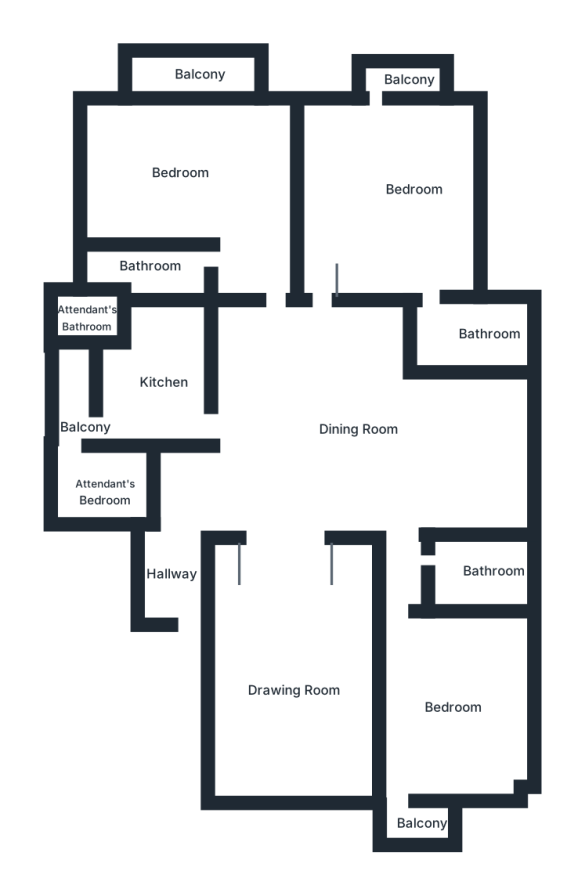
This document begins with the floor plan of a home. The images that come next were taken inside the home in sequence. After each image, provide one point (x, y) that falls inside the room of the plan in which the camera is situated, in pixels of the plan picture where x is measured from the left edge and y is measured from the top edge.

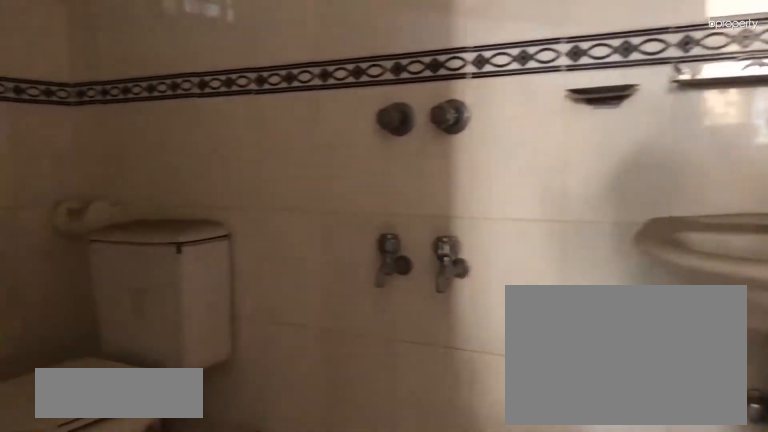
(461, 332)
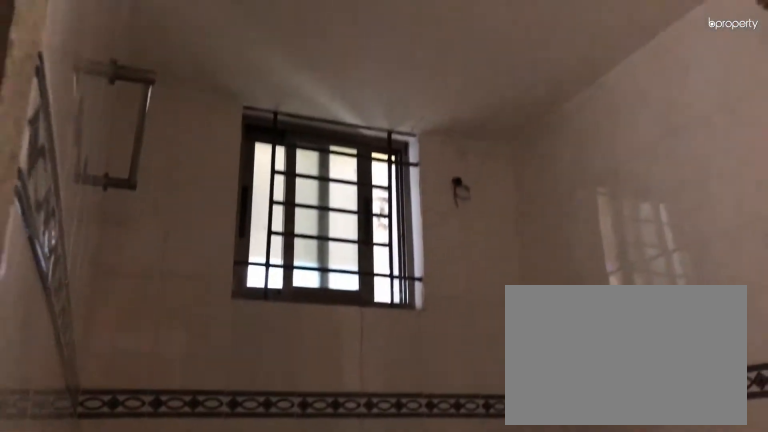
(461, 332)
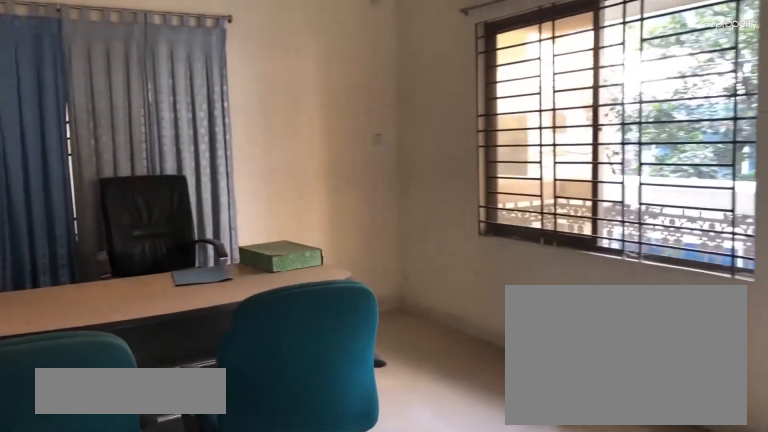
(182, 177)
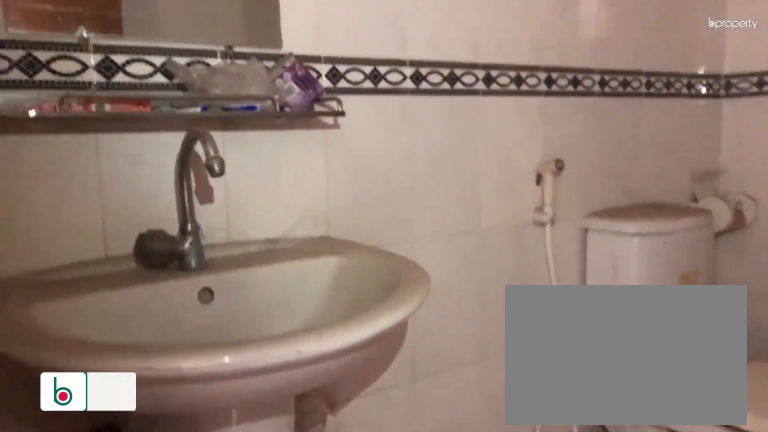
(168, 270)
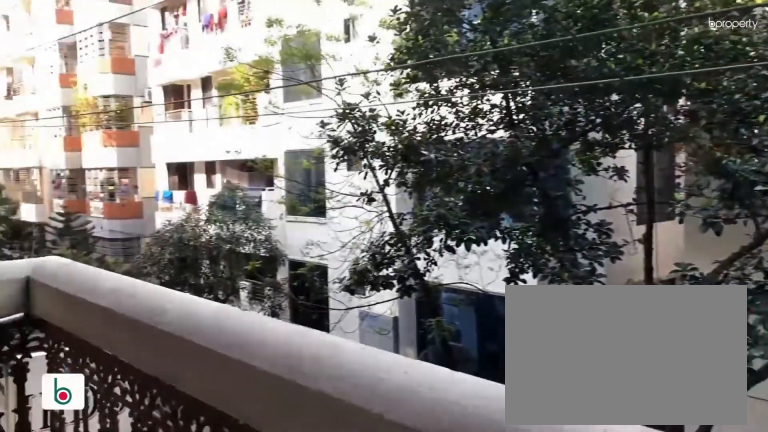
(228, 76)
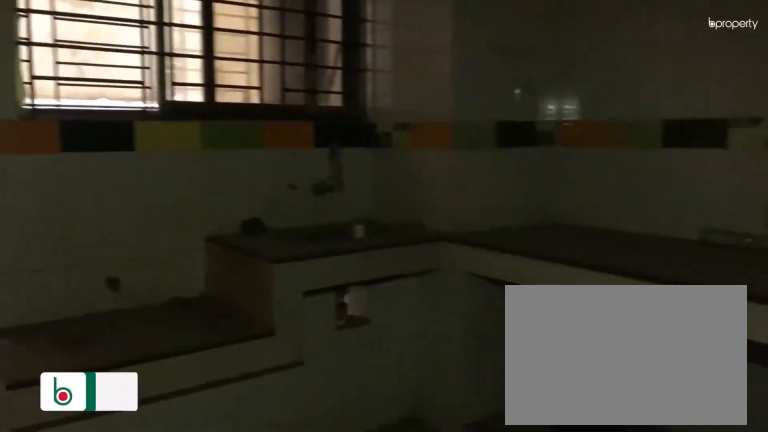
(164, 378)
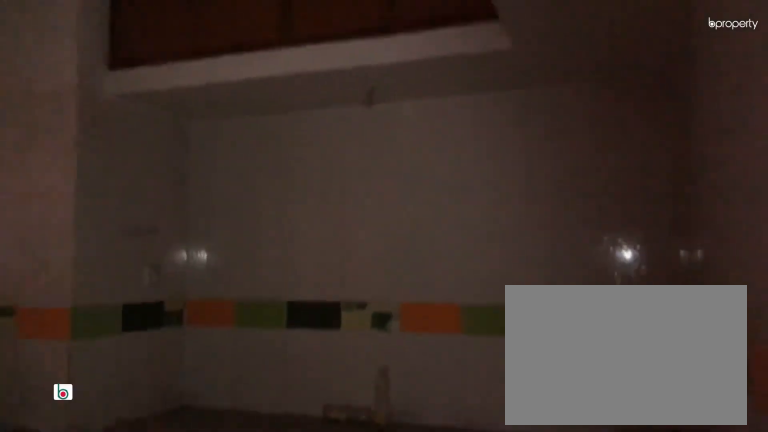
(164, 378)
